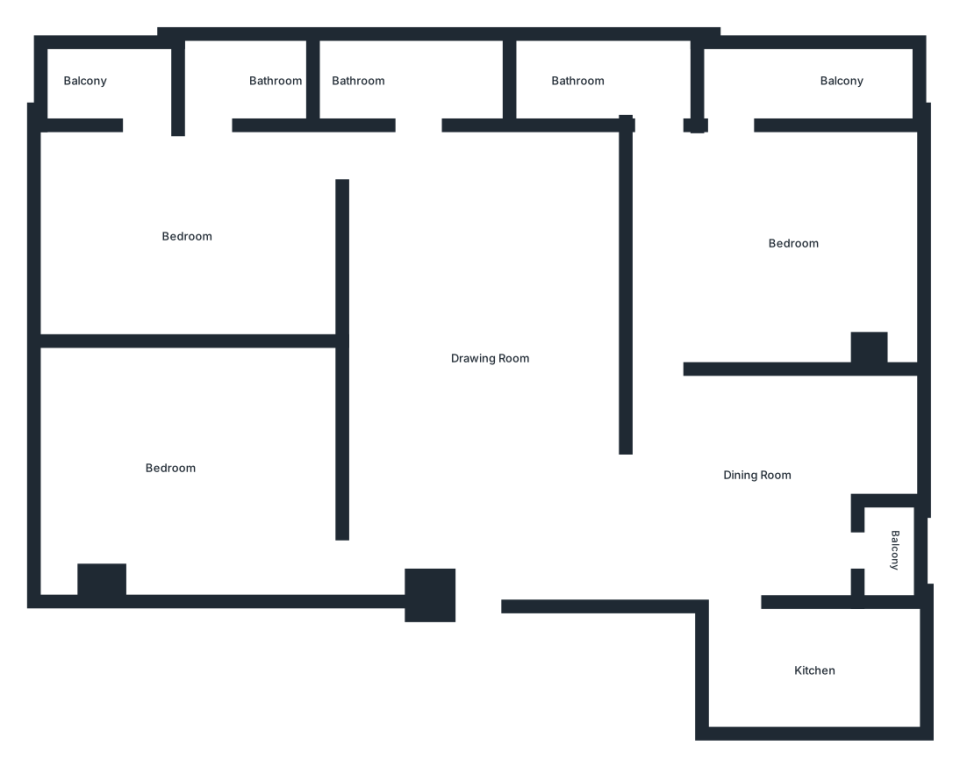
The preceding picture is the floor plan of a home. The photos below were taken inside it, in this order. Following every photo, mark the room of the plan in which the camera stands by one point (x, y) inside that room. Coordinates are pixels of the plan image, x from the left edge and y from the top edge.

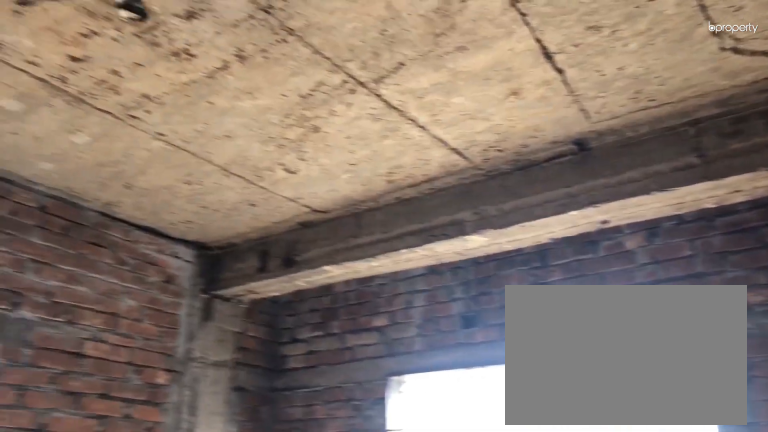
(779, 248)
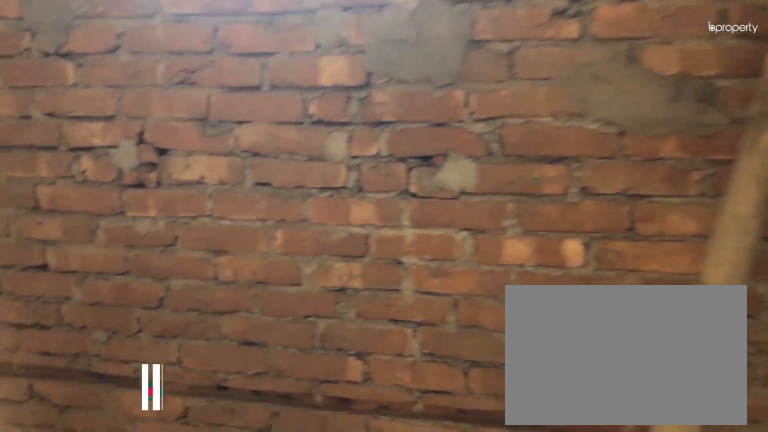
(590, 77)
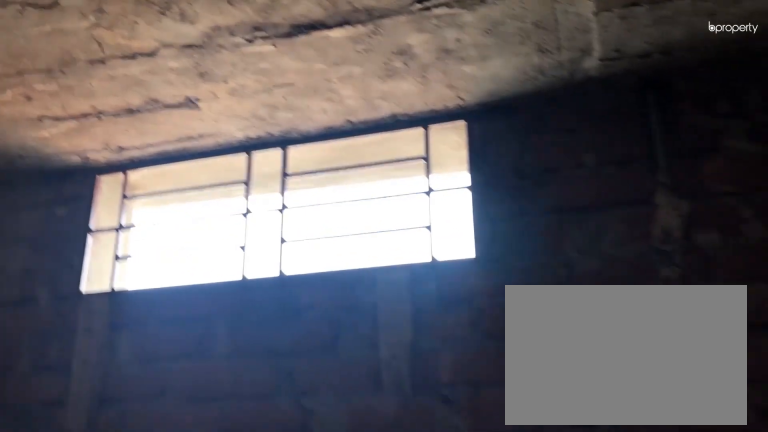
(590, 77)
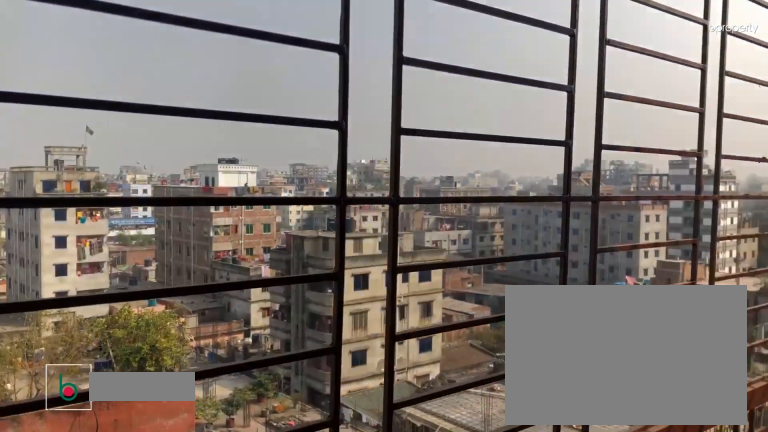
(812, 83)
